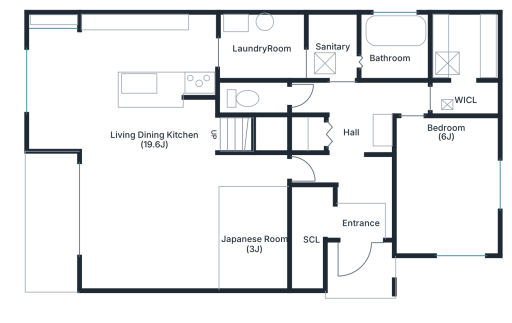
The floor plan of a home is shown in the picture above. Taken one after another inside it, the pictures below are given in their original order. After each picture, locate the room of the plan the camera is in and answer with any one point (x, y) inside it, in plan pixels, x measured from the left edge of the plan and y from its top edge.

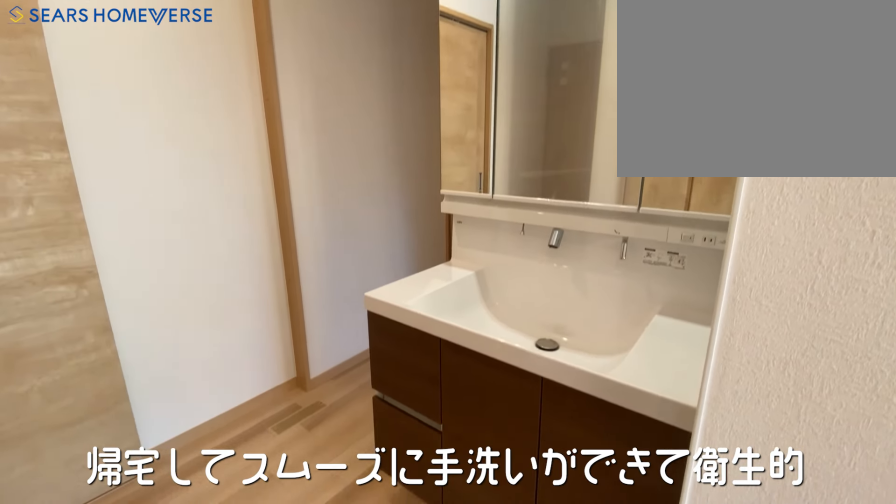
(350, 136)
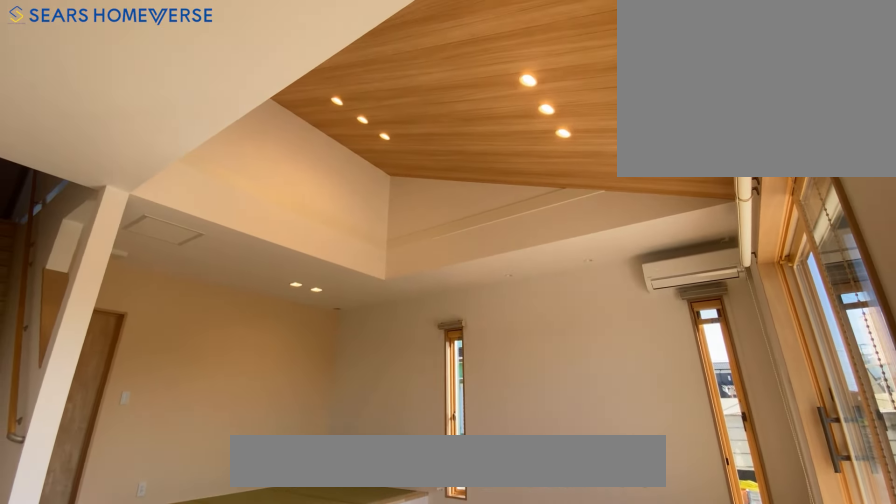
(139, 214)
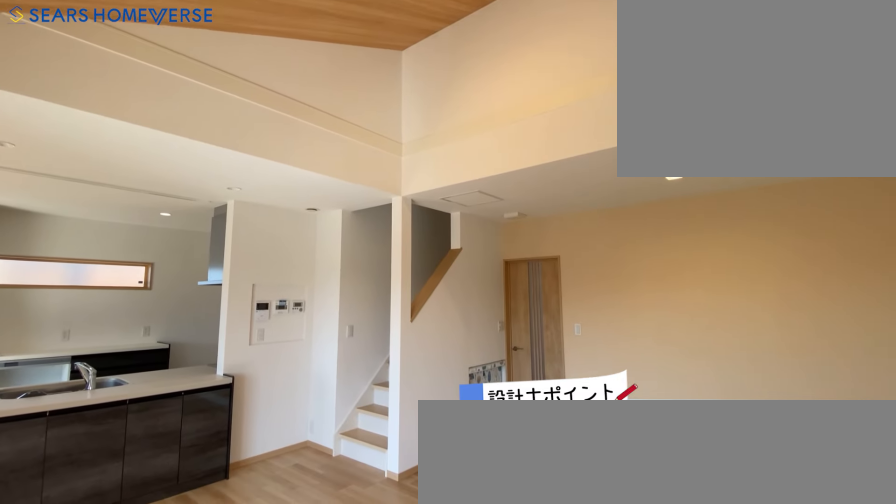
(139, 214)
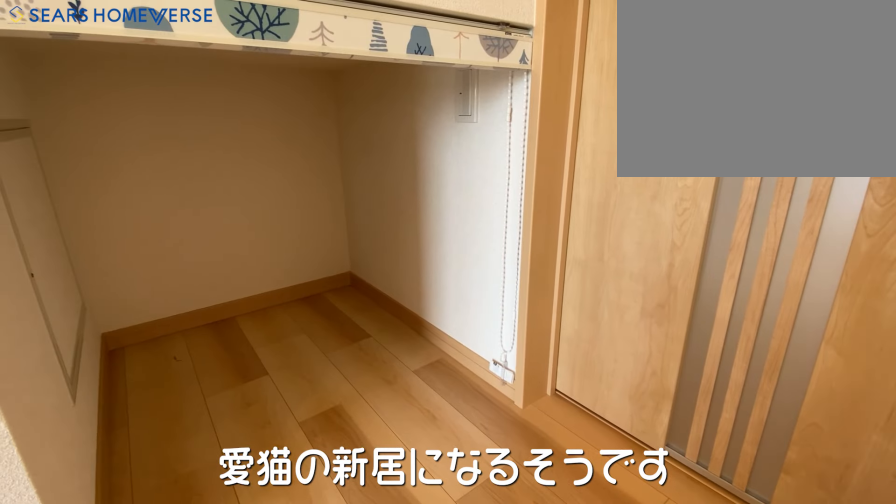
(267, 135)
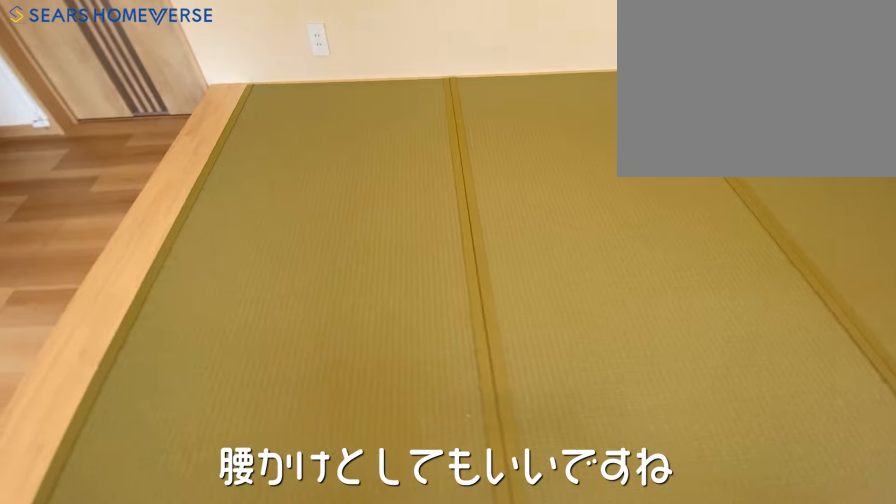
(256, 239)
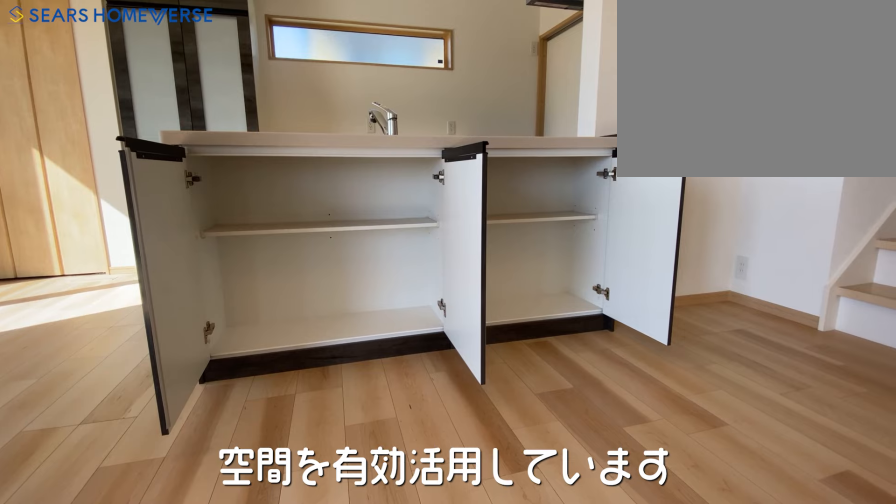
(154, 50)
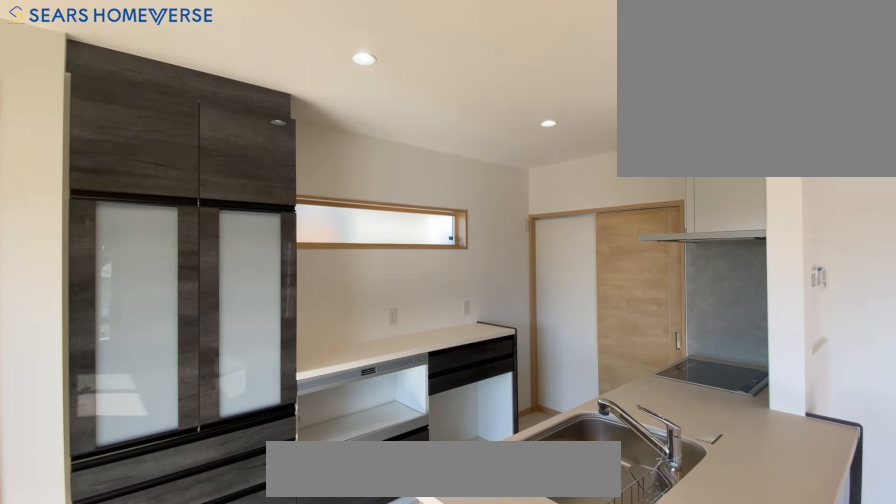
(154, 50)
